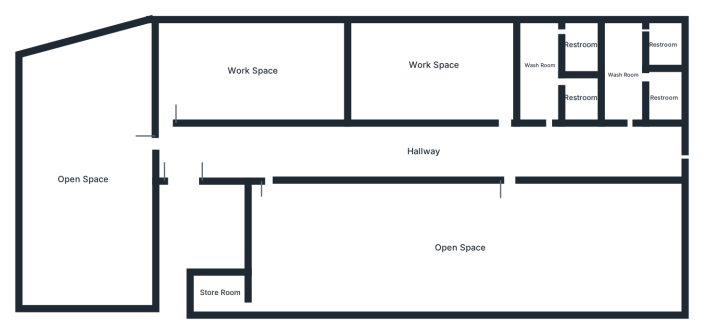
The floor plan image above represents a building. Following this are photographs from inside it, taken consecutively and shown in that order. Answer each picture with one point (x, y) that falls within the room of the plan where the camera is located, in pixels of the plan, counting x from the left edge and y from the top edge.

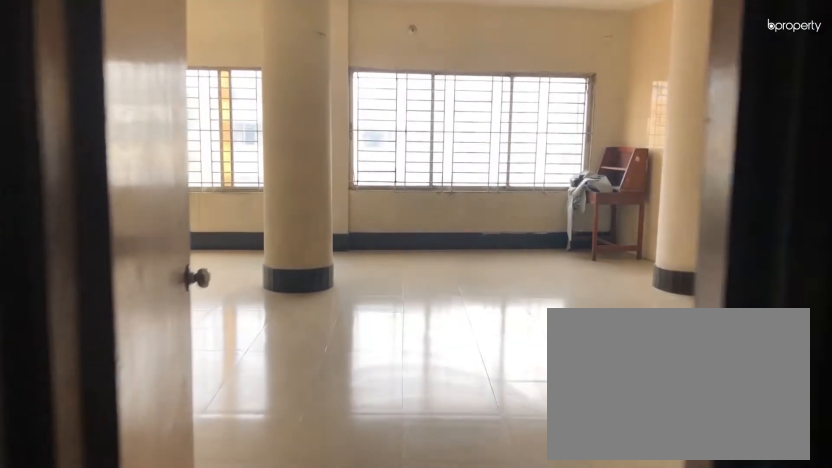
(187, 154)
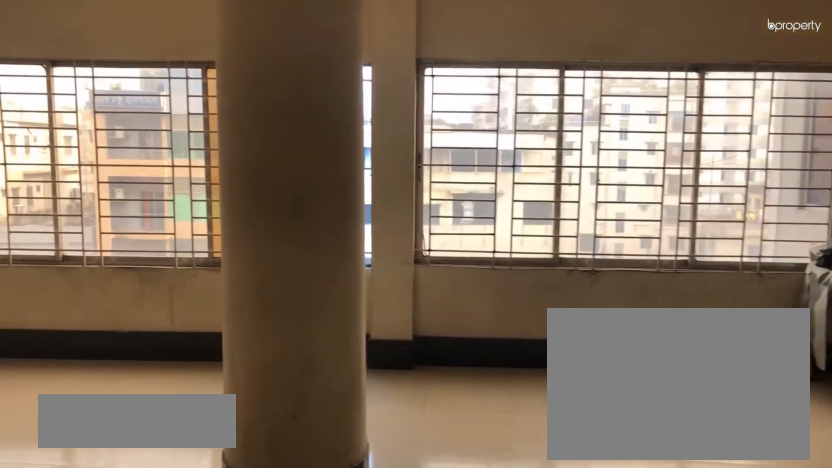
(80, 179)
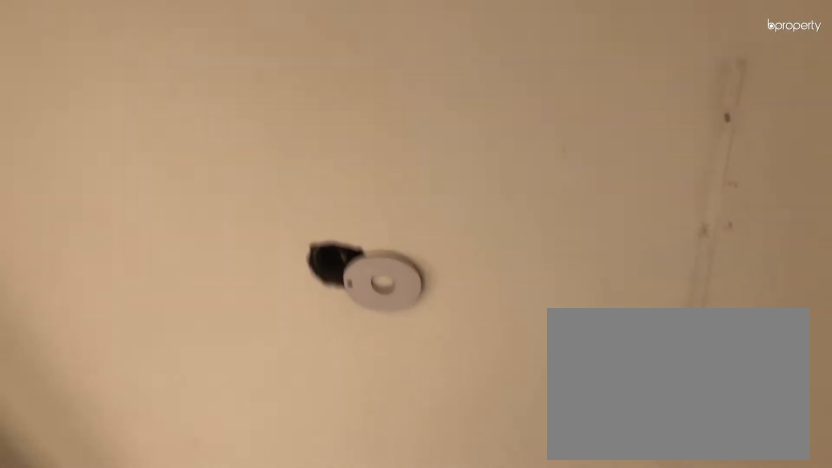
(80, 179)
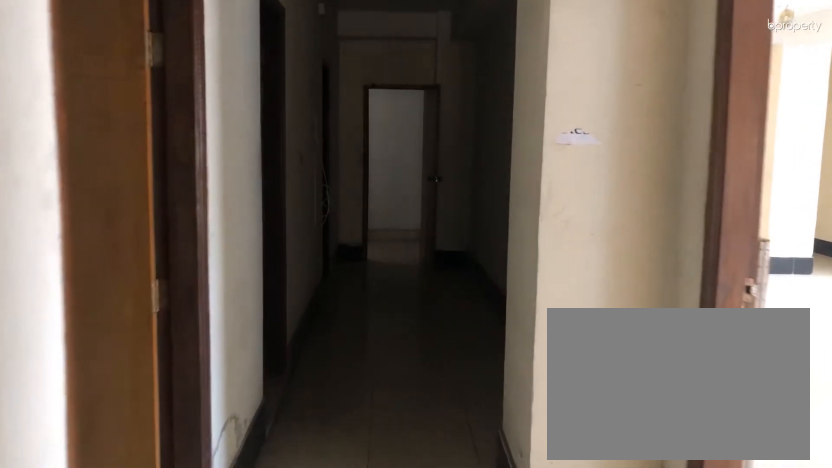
(425, 154)
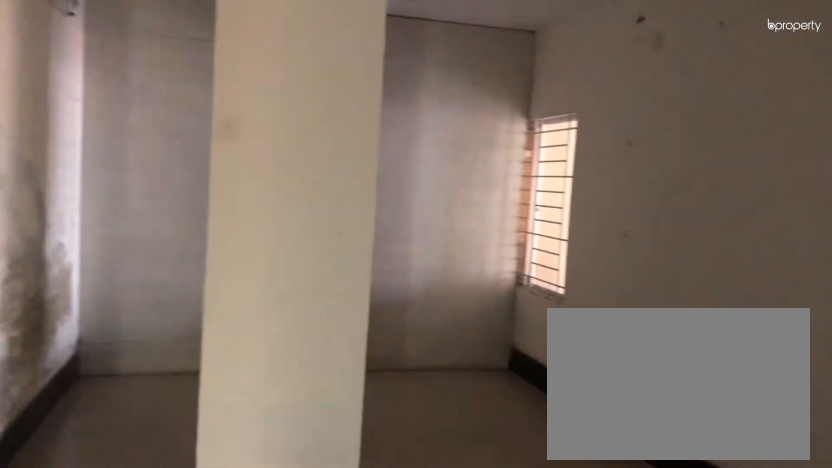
(247, 71)
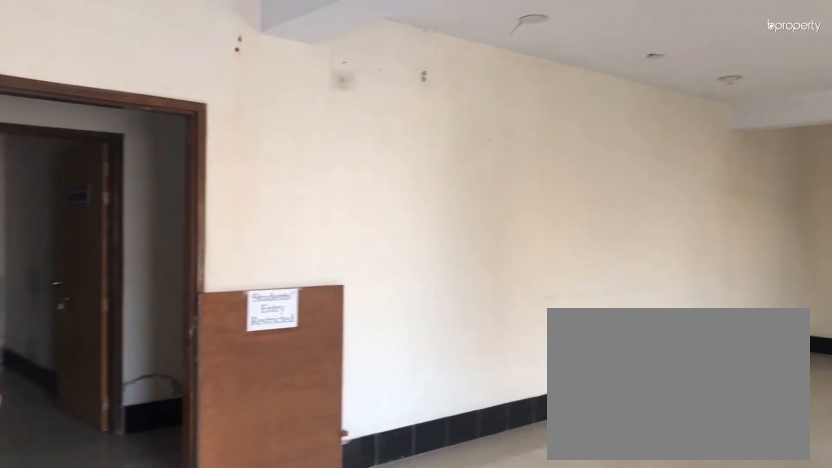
(459, 249)
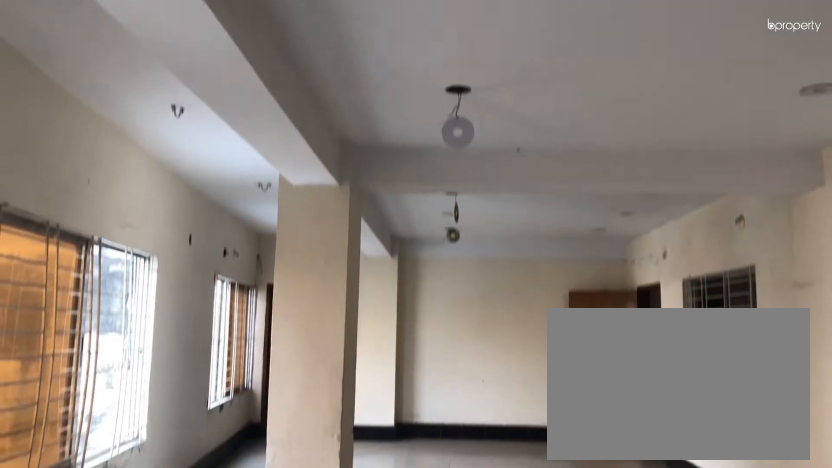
(459, 249)
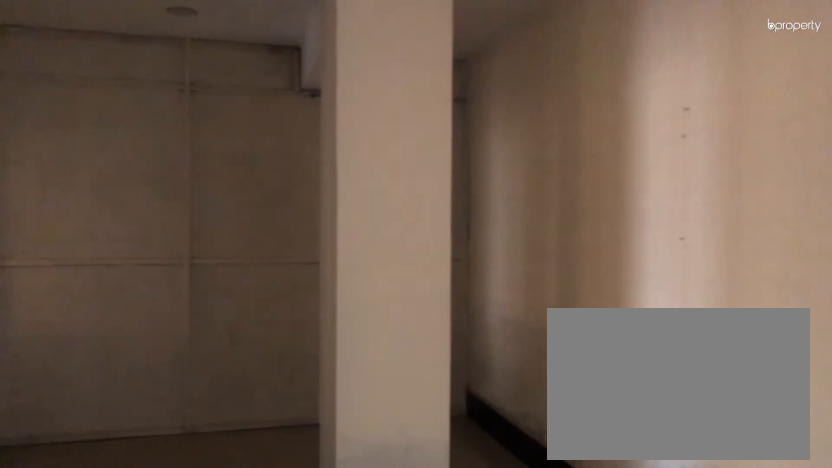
(430, 64)
